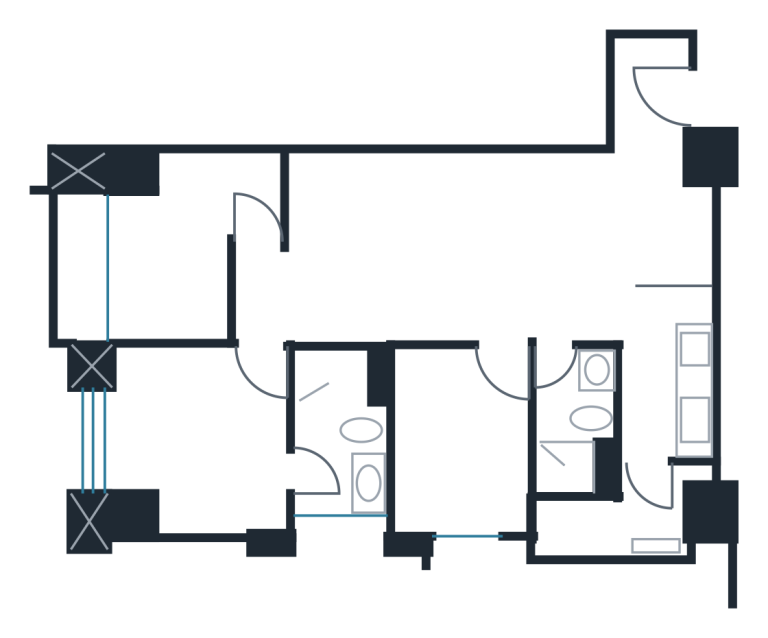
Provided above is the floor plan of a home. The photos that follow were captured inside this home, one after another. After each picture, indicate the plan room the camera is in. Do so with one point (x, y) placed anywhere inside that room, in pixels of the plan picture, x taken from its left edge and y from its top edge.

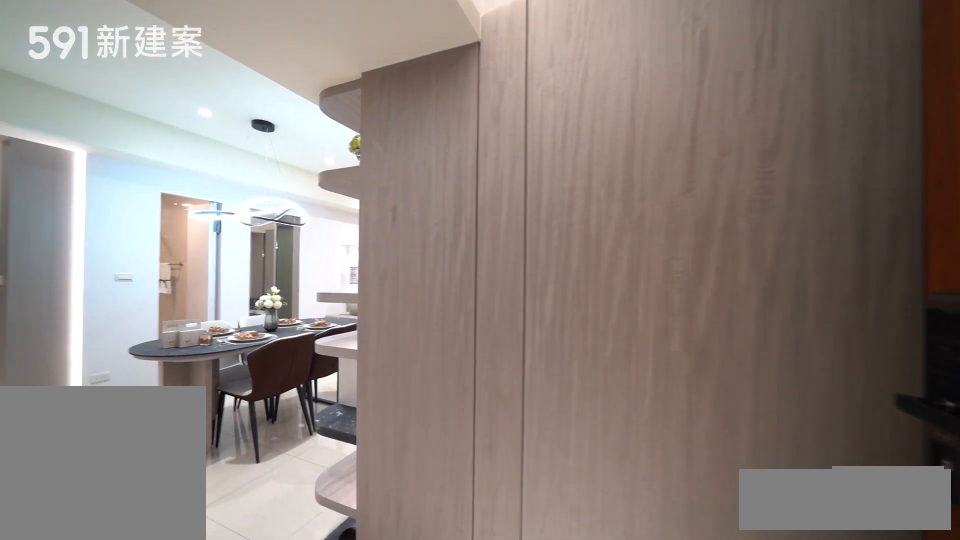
(660, 161)
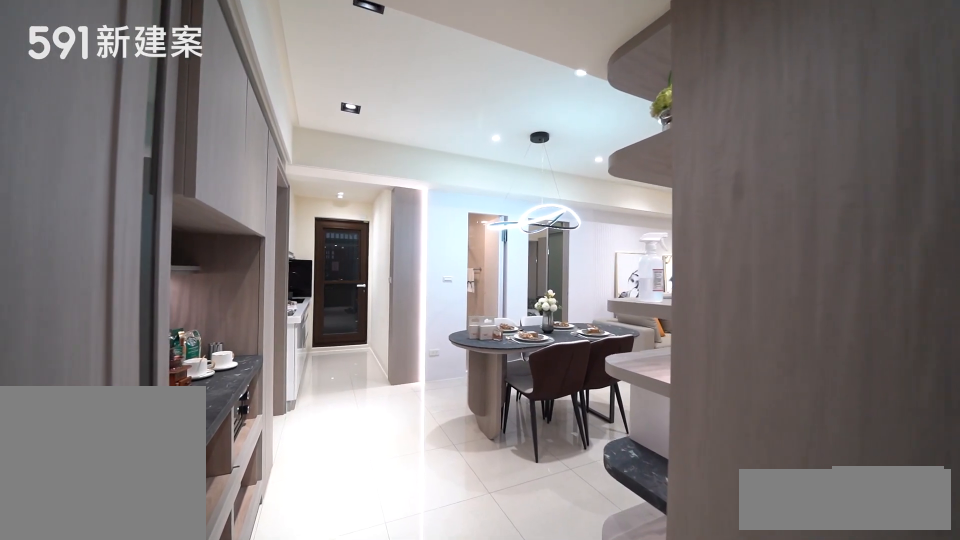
(660, 161)
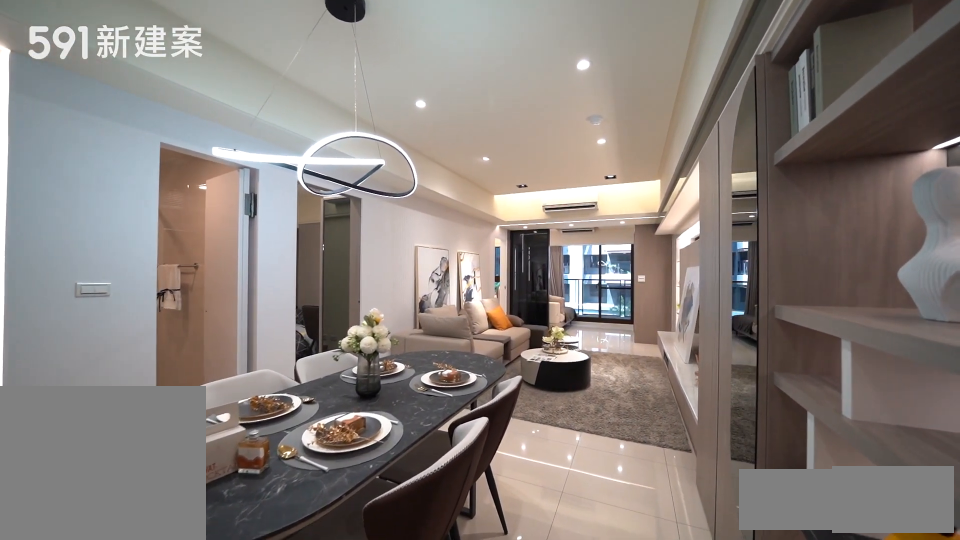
(531, 239)
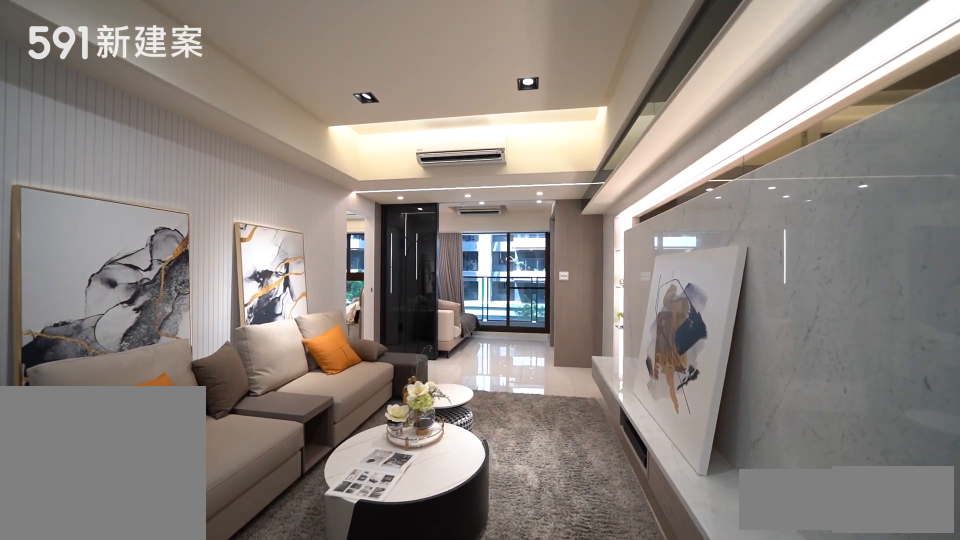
(374, 246)
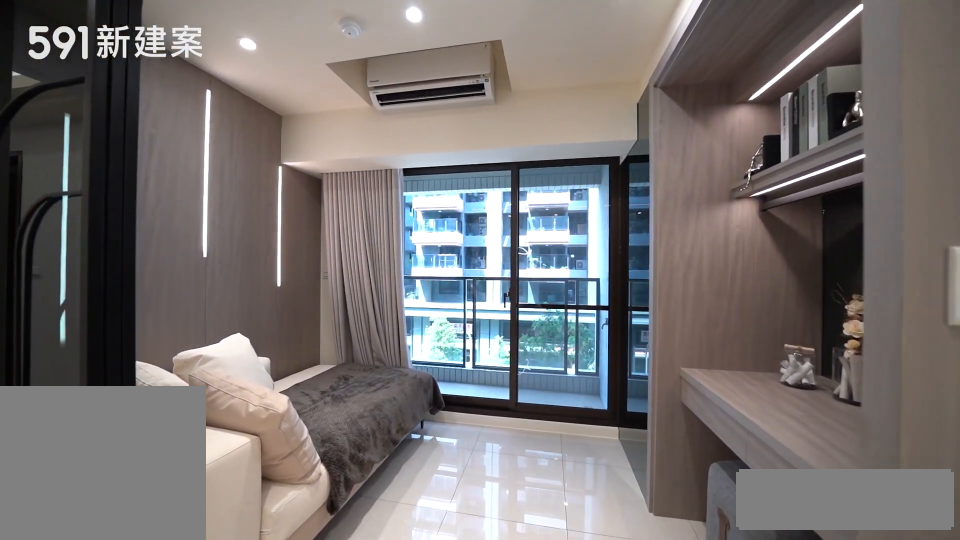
(192, 246)
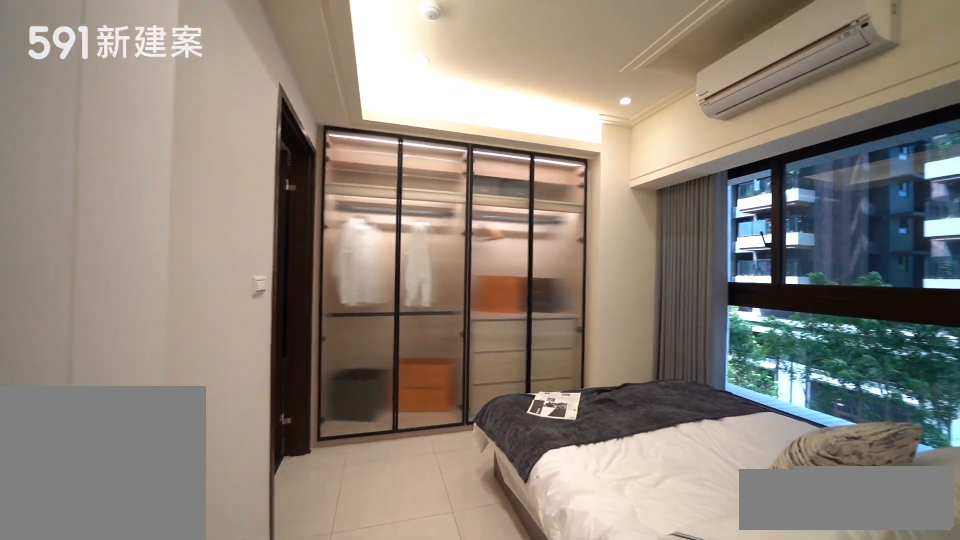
(194, 445)
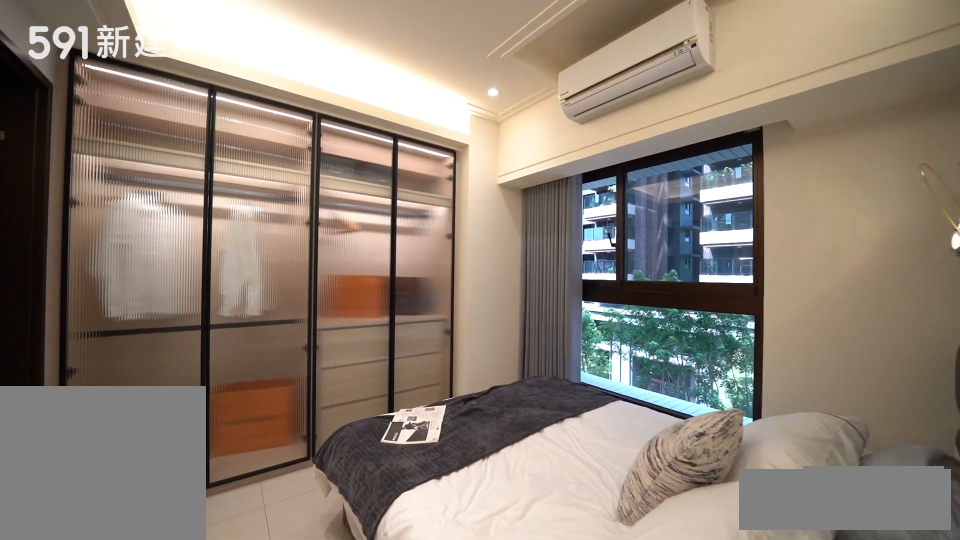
(194, 445)
